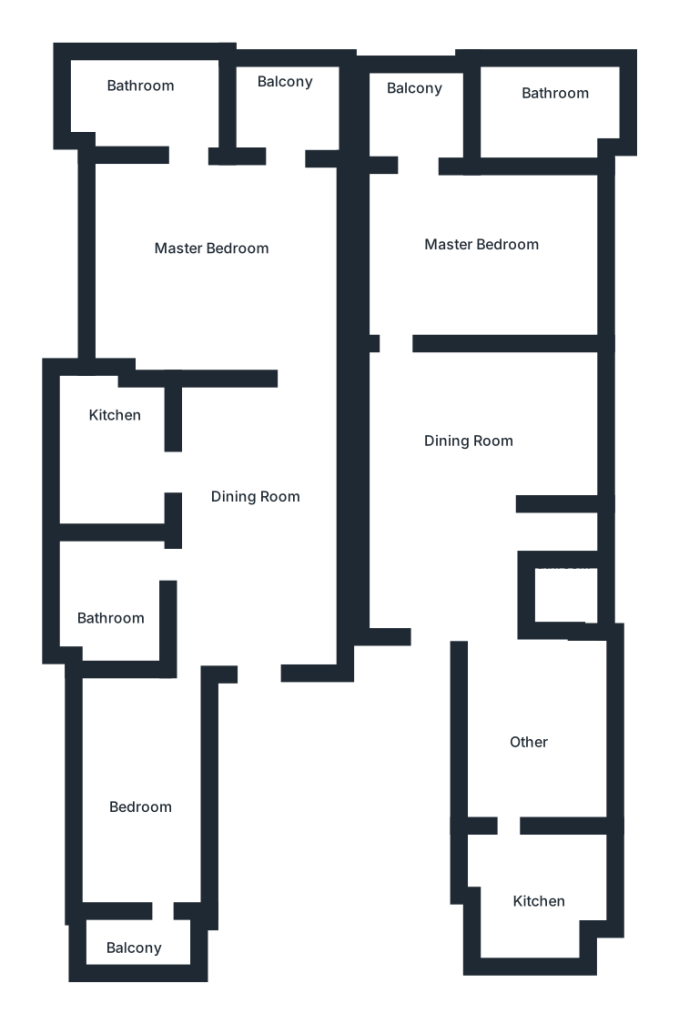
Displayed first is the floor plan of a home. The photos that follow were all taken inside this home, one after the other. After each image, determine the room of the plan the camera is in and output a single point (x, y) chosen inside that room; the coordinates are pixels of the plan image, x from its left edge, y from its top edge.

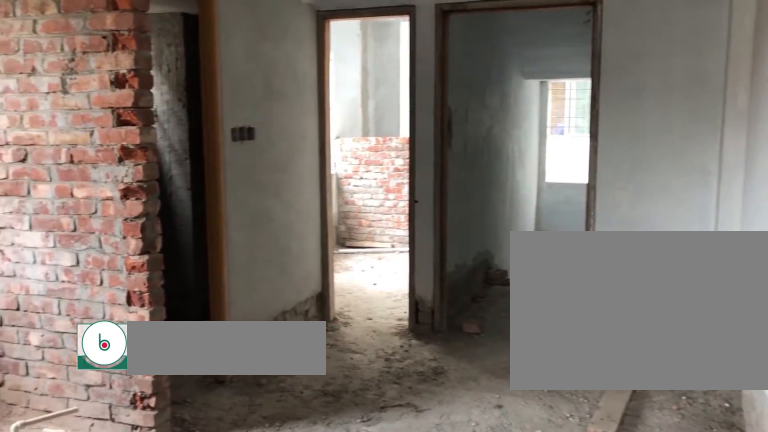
(442, 464)
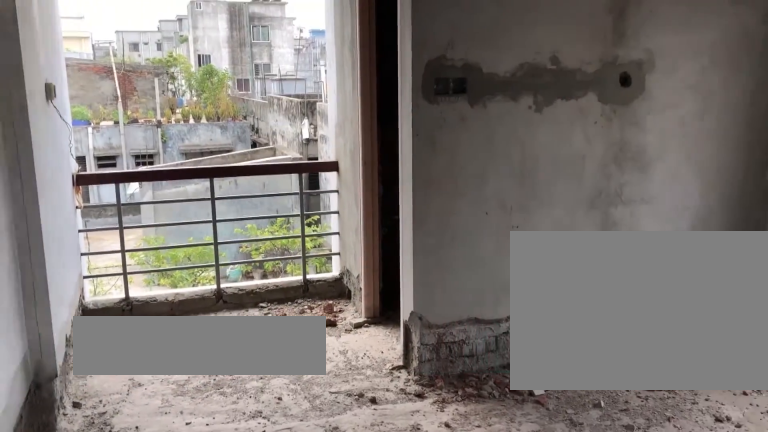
(455, 249)
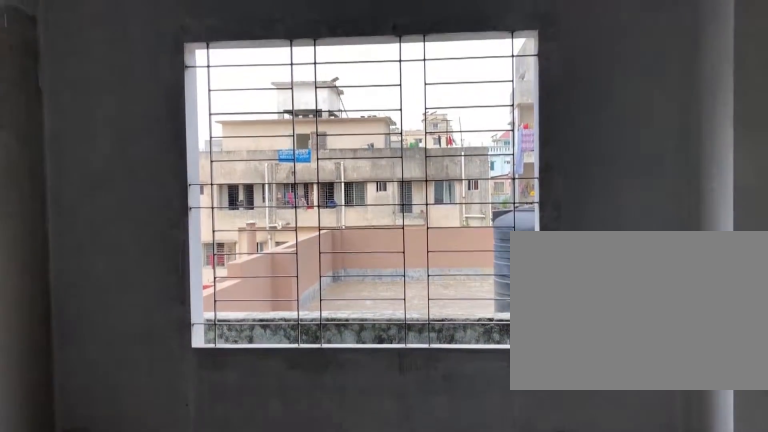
(456, 248)
